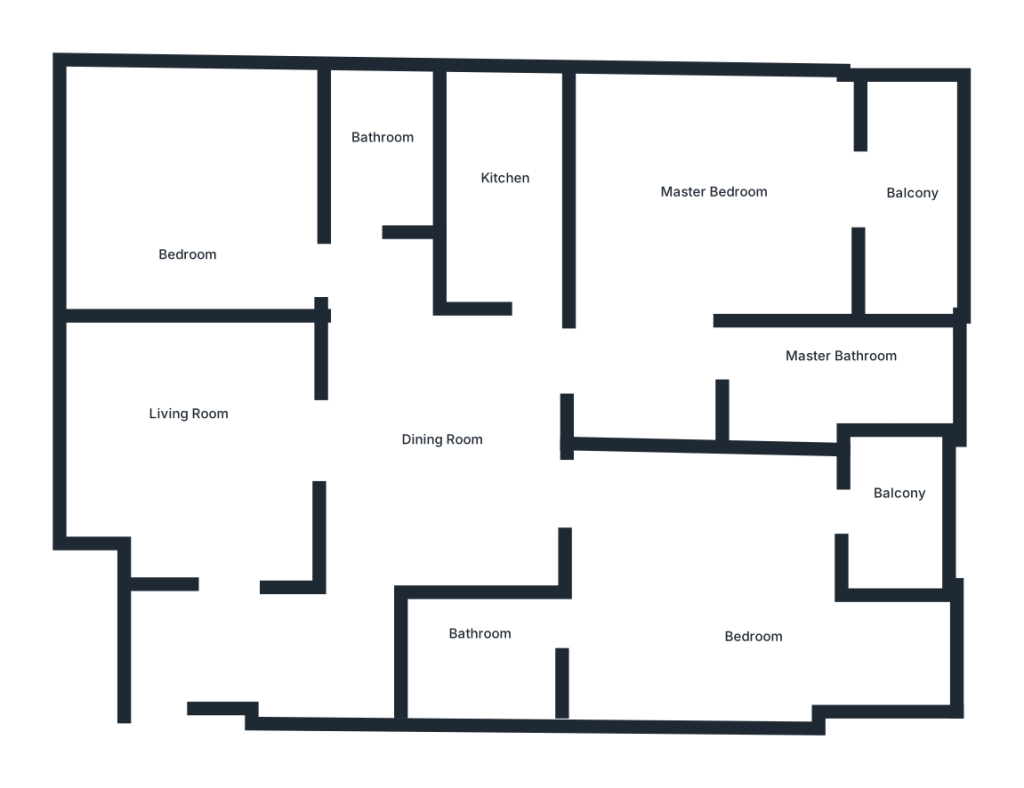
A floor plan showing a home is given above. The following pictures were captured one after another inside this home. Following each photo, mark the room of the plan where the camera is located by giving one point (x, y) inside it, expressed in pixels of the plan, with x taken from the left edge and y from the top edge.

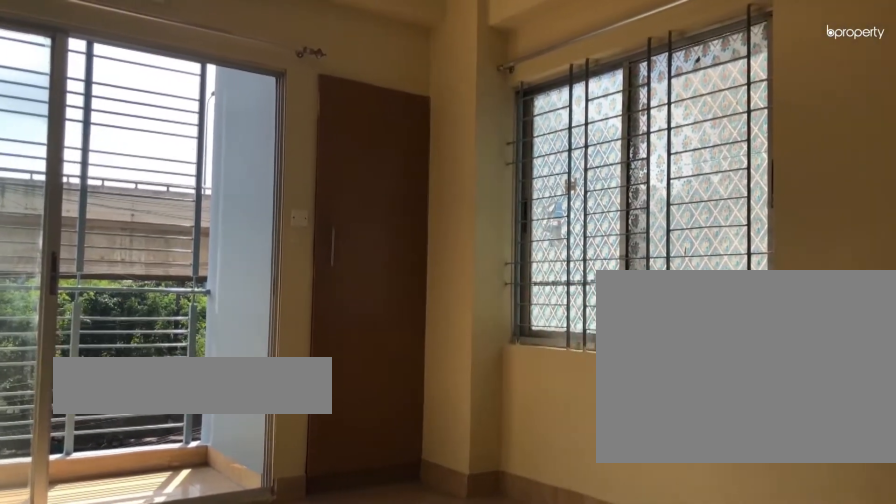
(739, 605)
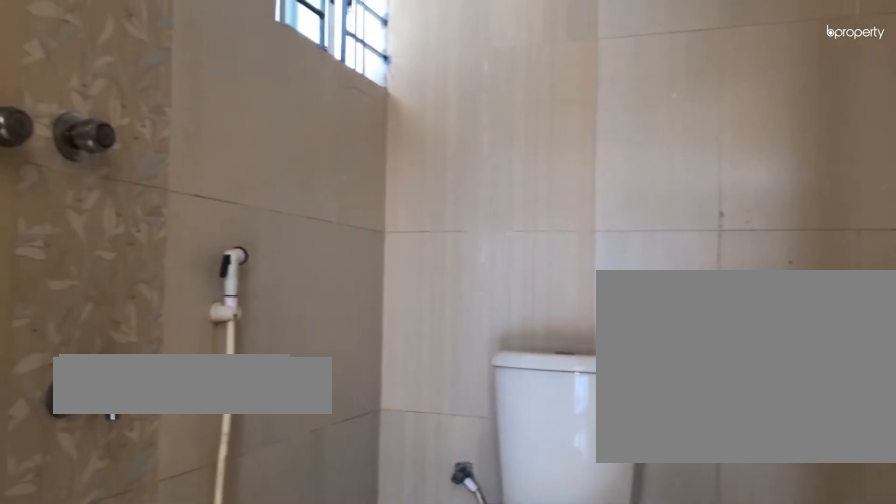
(462, 634)
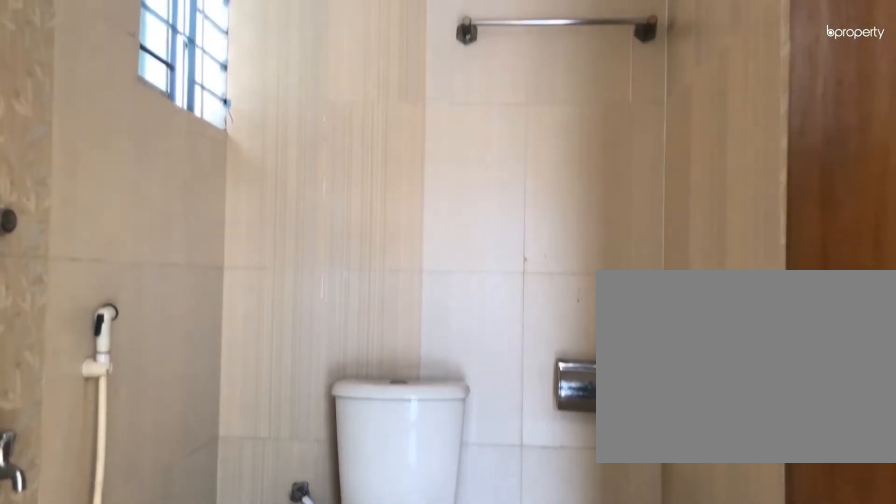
(461, 635)
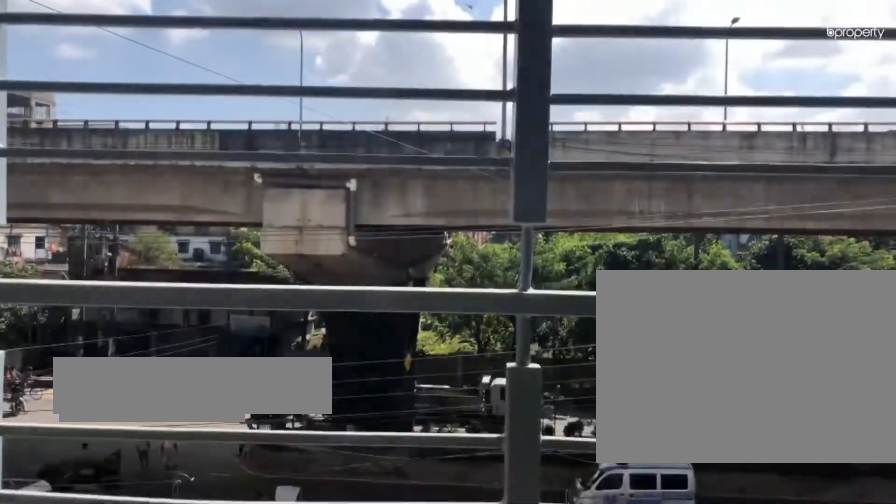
(915, 507)
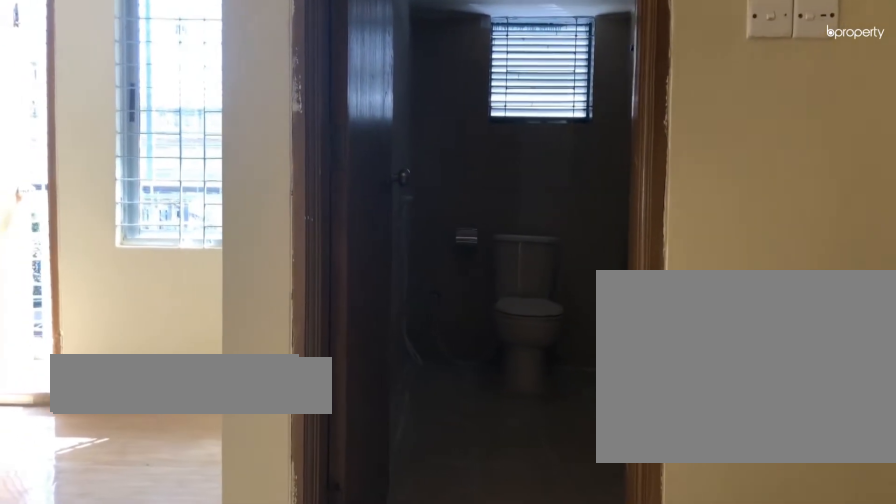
(635, 363)
